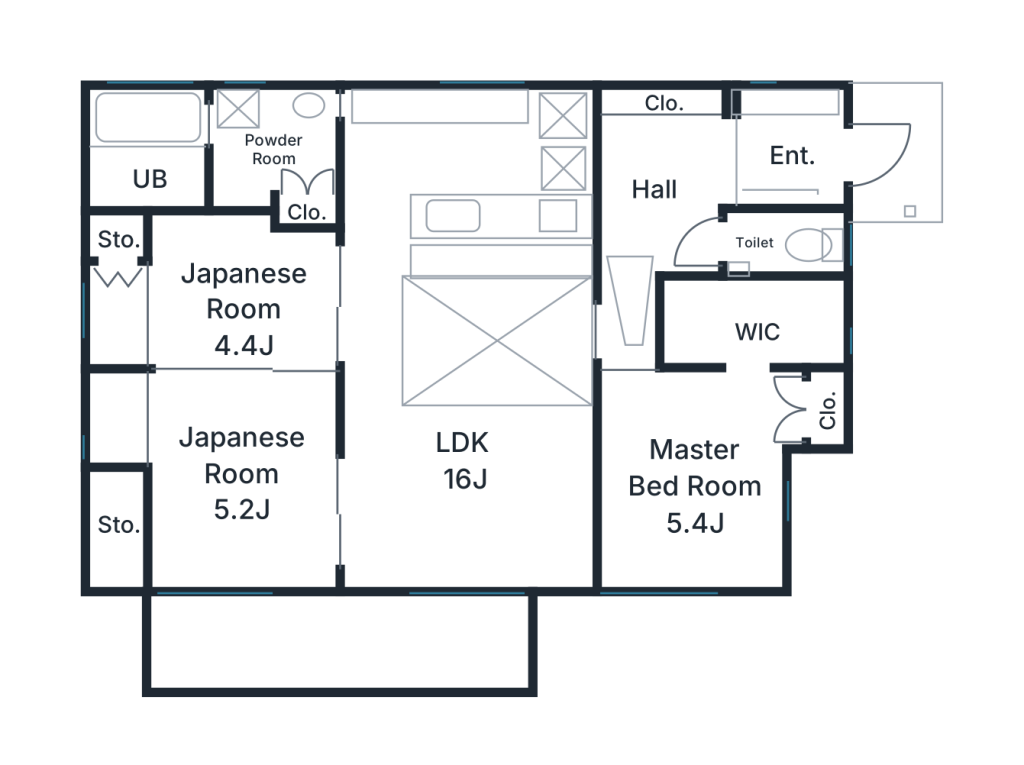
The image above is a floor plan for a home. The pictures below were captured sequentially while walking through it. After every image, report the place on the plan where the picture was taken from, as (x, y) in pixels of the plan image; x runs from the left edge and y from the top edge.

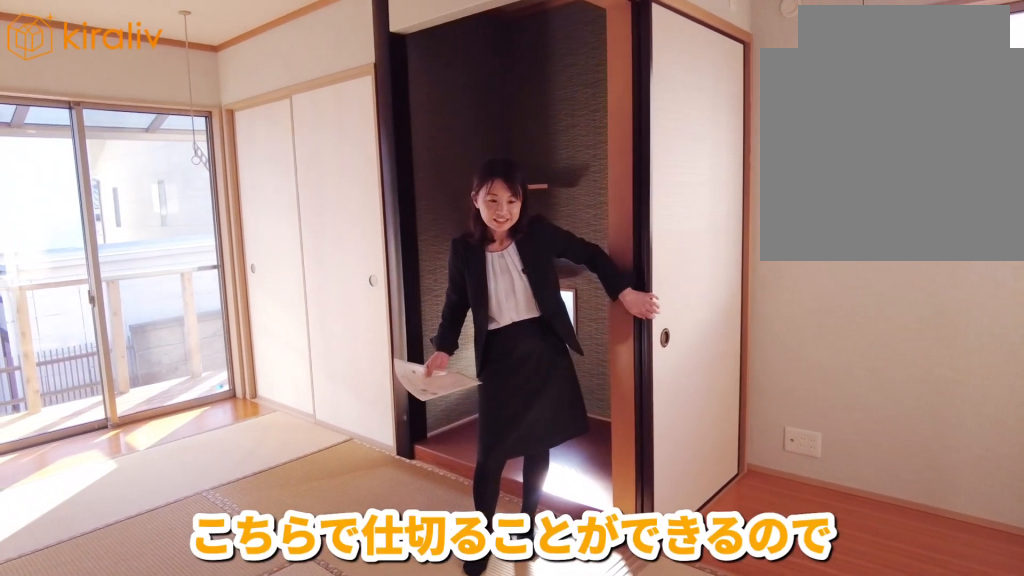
(187, 383)
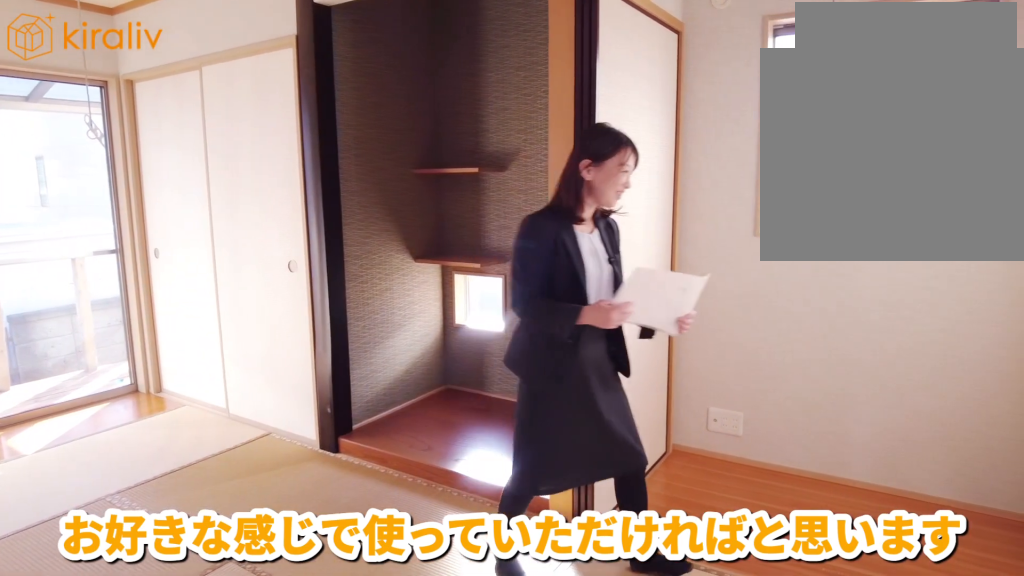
(185, 333)
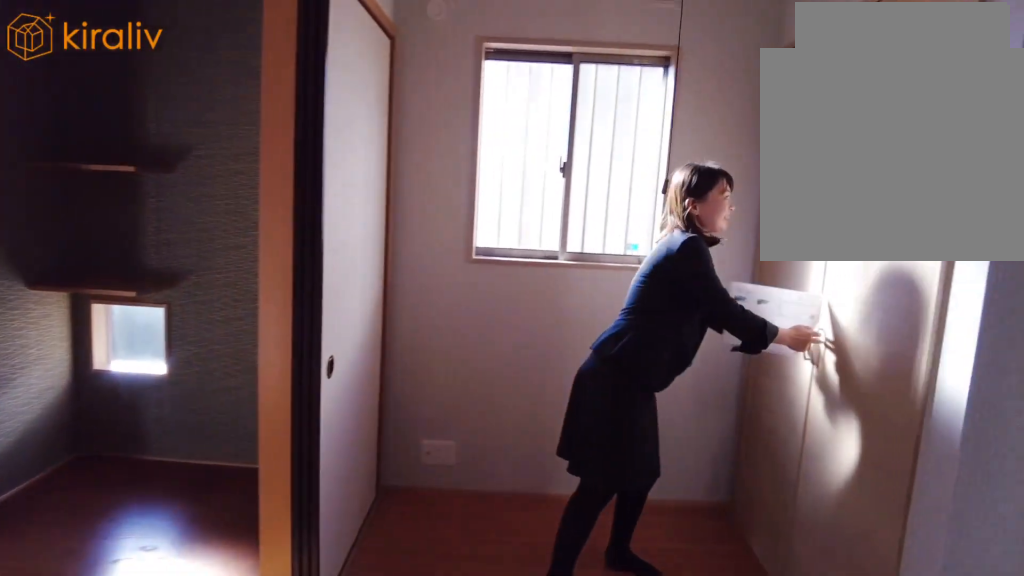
(168, 351)
